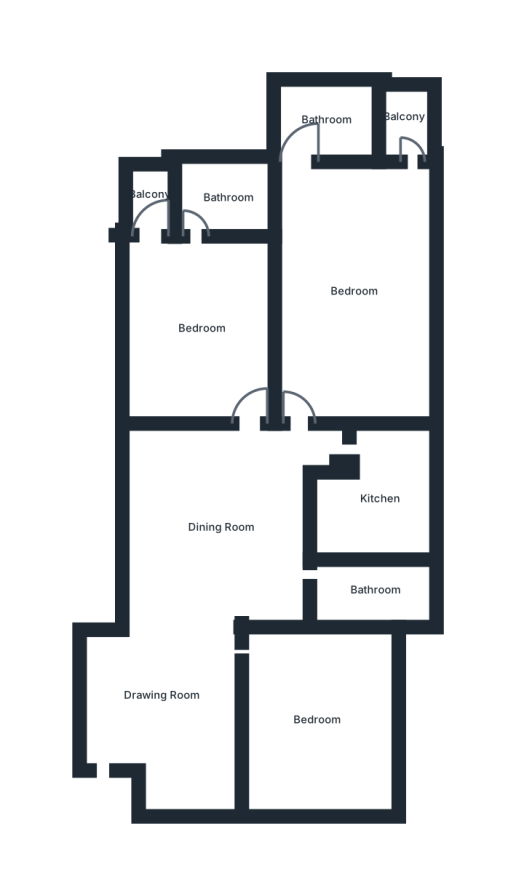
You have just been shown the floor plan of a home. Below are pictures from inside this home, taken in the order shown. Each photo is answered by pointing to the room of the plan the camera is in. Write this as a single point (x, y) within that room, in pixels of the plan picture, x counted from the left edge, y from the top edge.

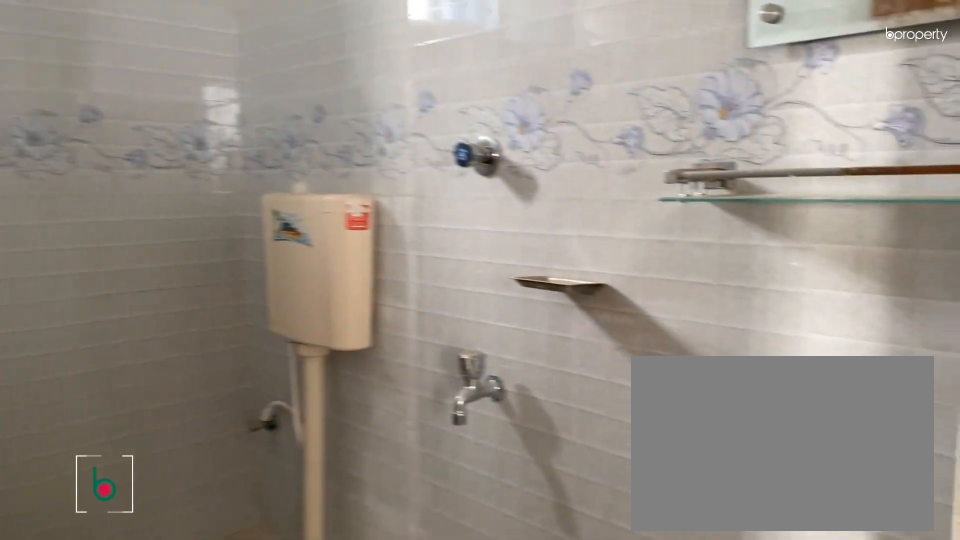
(374, 592)
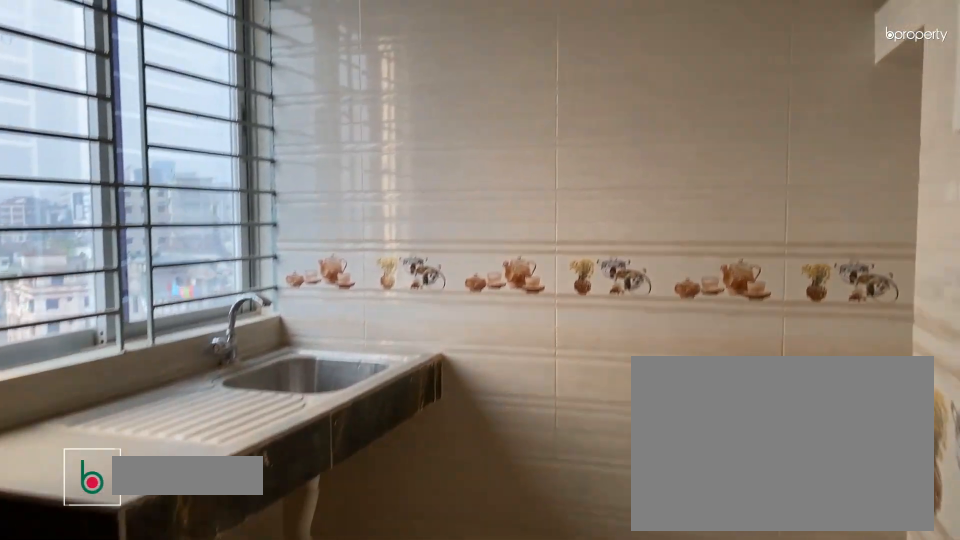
(380, 500)
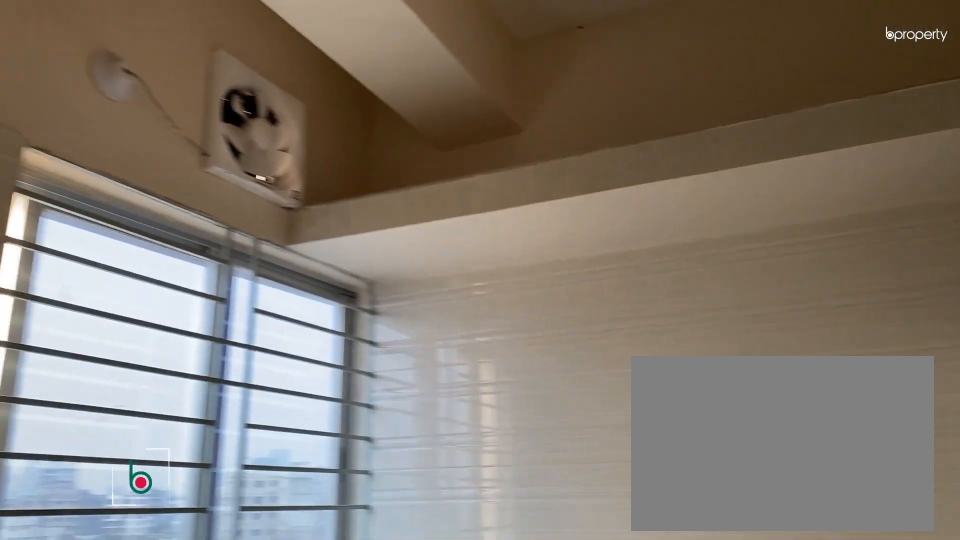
(380, 500)
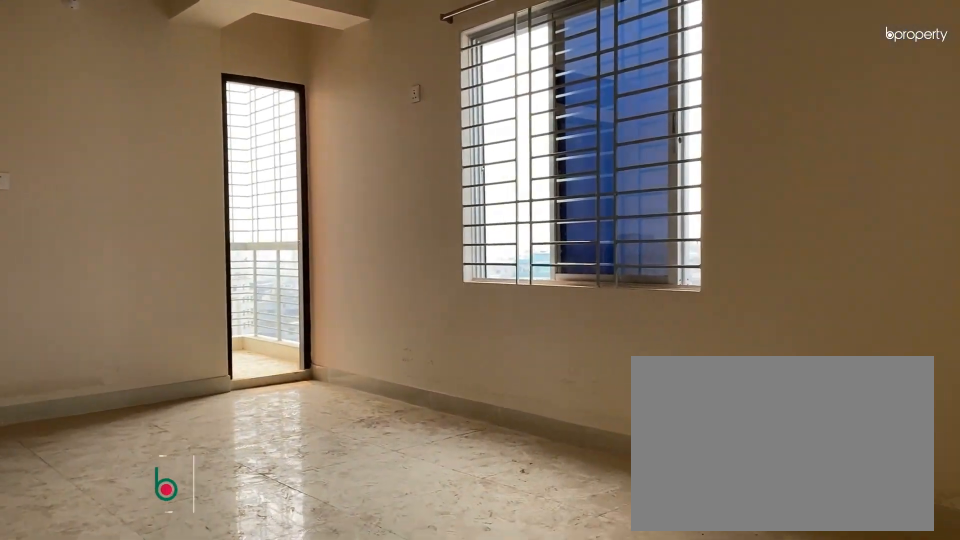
(356, 292)
